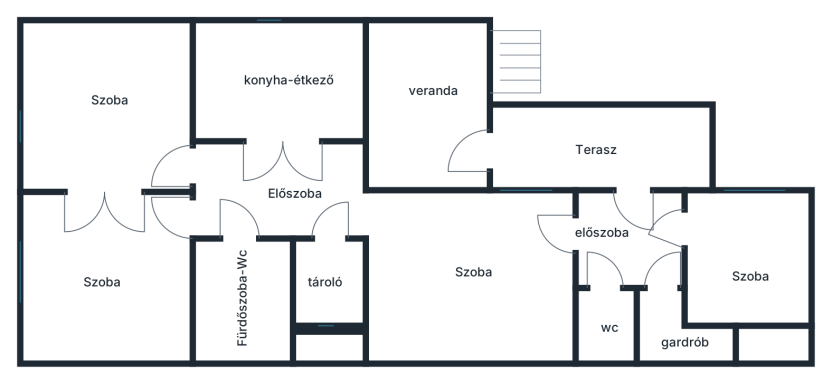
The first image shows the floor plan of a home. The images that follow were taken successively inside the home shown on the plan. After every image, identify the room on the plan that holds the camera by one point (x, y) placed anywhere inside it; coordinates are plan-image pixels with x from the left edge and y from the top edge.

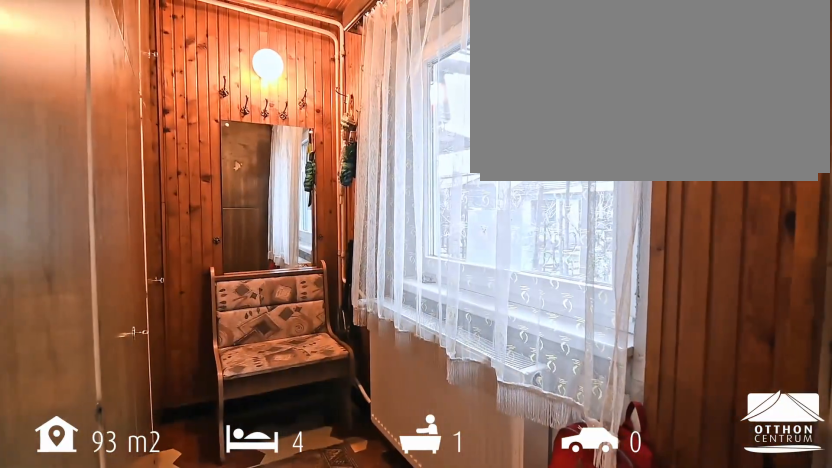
(425, 107)
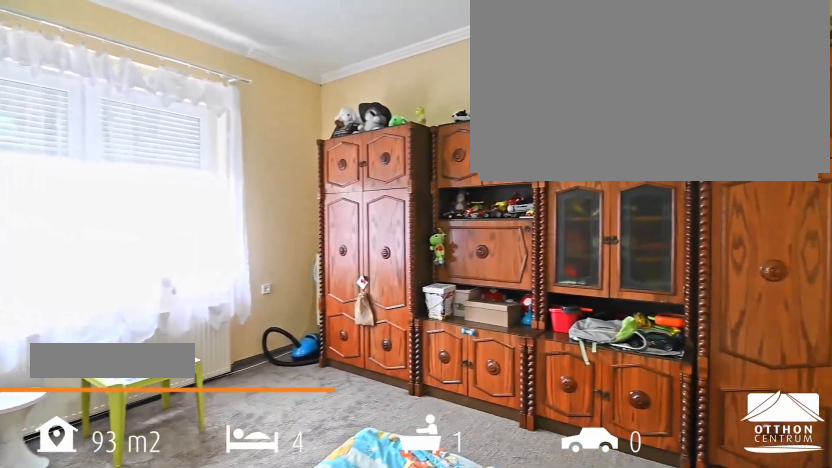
(109, 115)
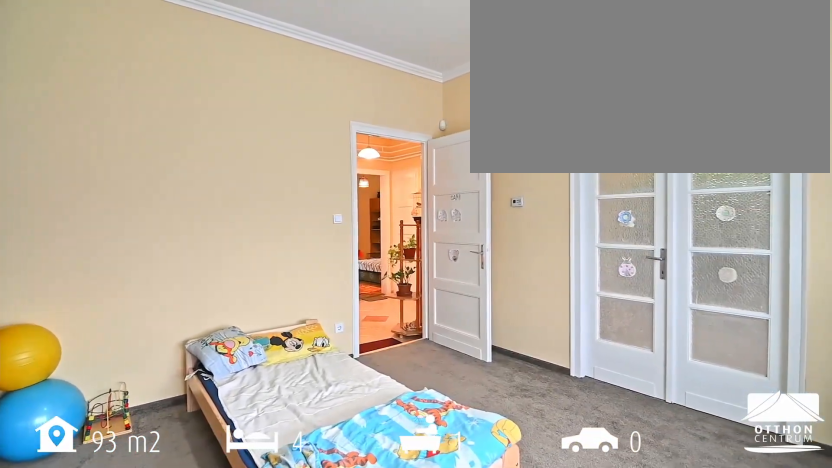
(109, 115)
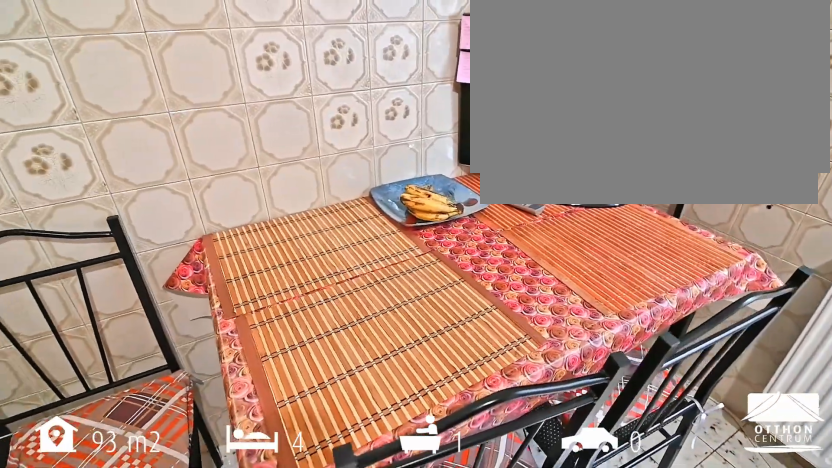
(282, 88)
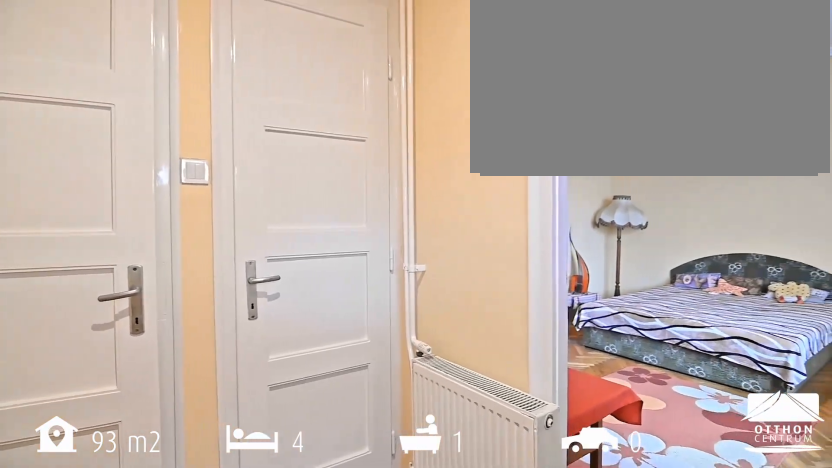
(614, 237)
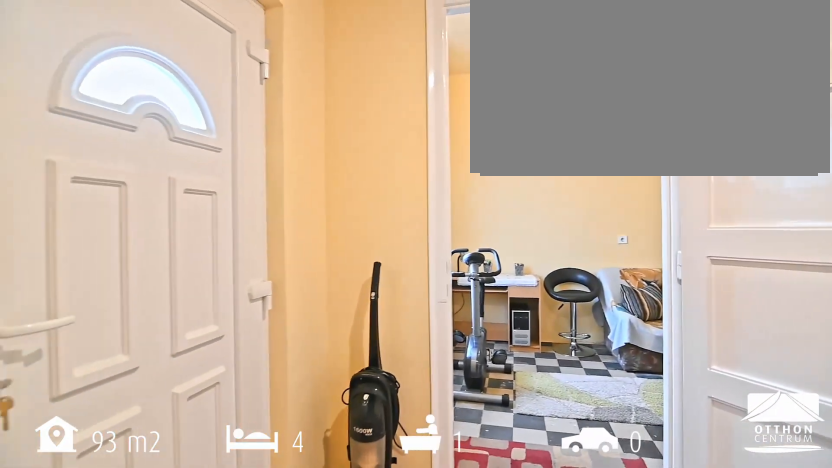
(613, 232)
